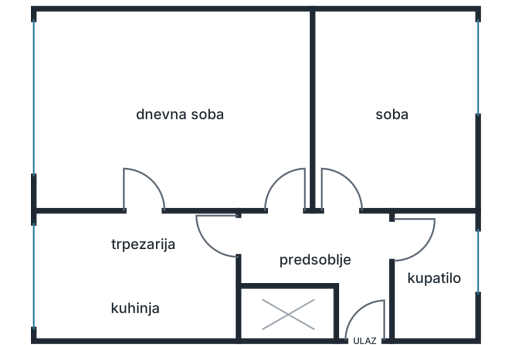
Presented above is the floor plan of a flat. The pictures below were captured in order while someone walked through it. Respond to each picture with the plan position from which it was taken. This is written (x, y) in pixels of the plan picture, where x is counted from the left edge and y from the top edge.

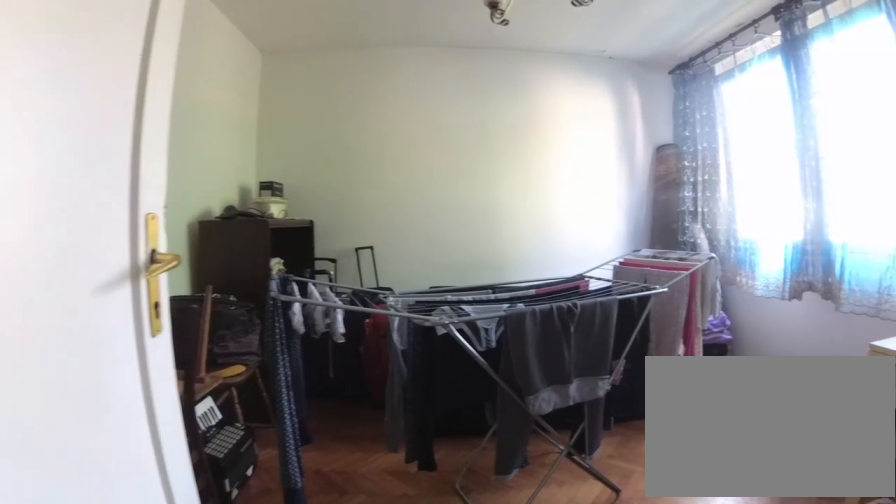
(341, 206)
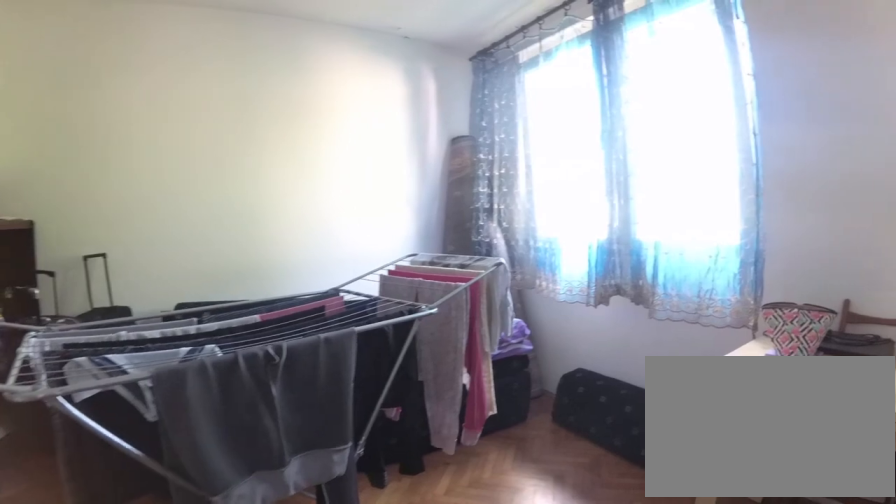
(345, 199)
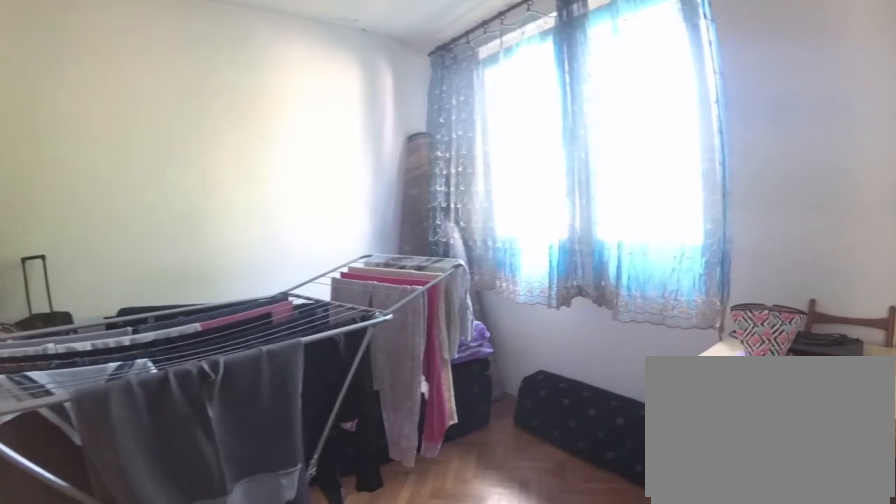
(345, 197)
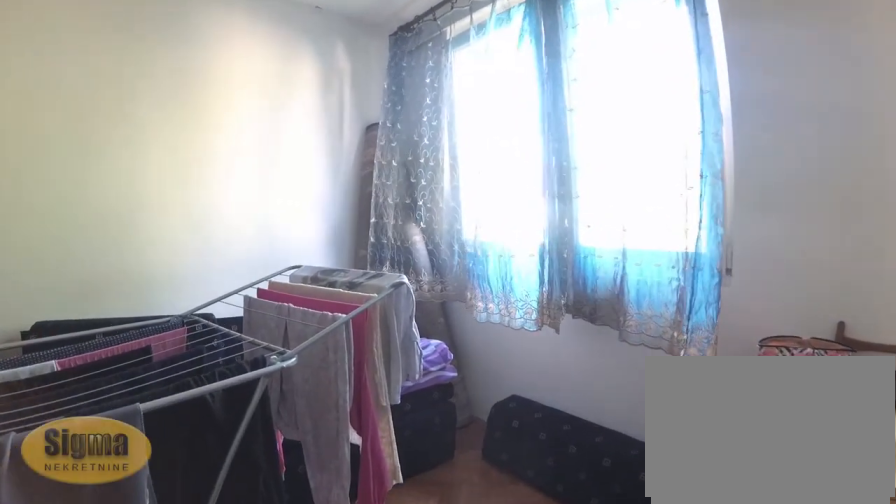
(359, 185)
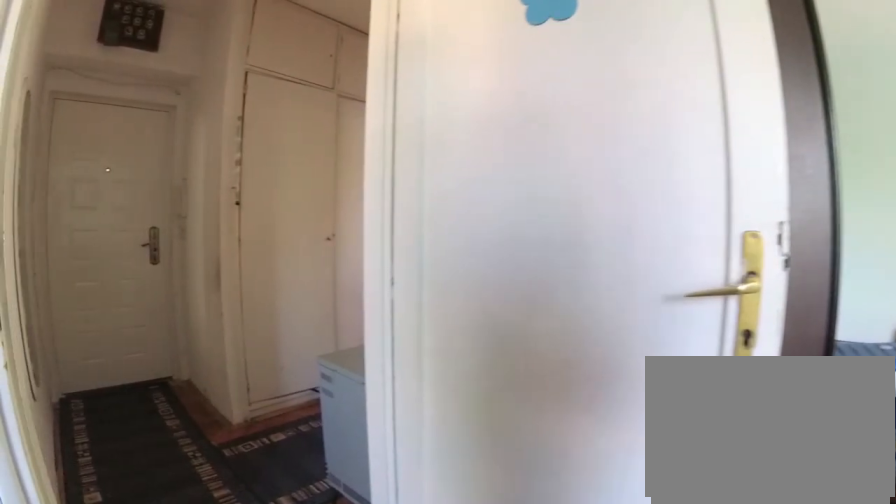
(383, 141)
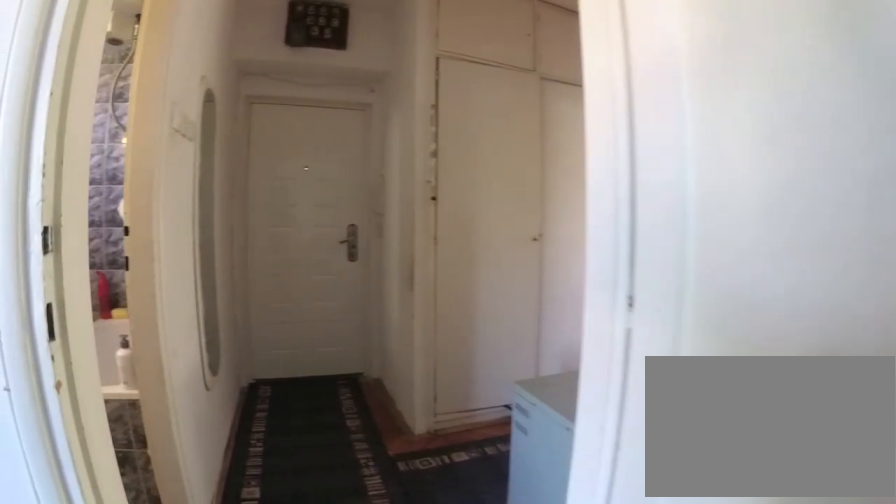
(349, 152)
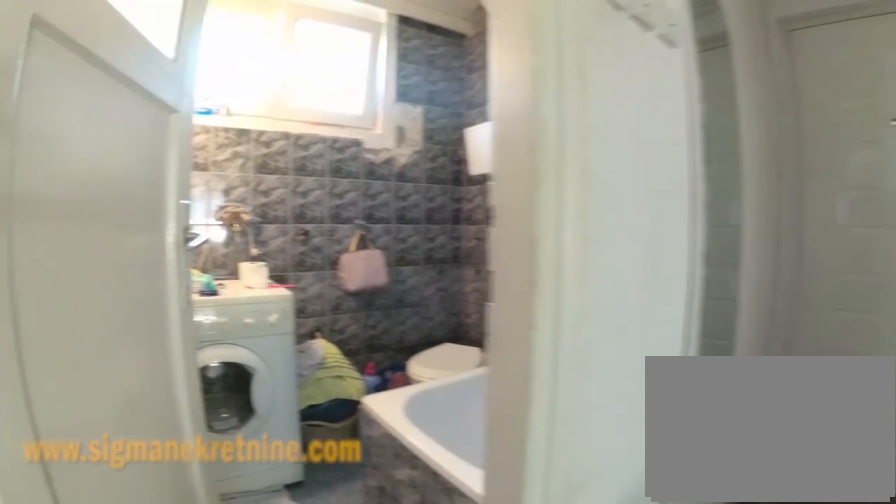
(363, 221)
